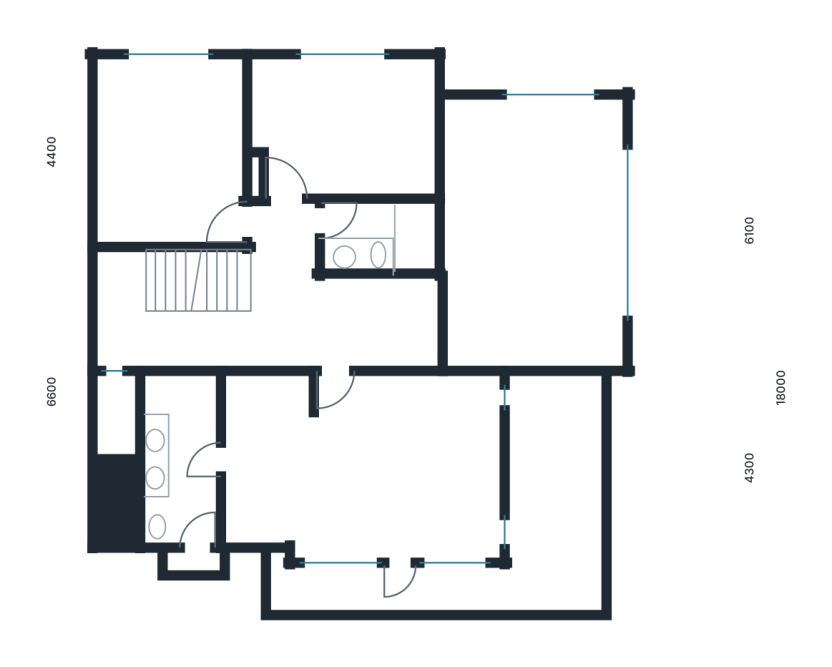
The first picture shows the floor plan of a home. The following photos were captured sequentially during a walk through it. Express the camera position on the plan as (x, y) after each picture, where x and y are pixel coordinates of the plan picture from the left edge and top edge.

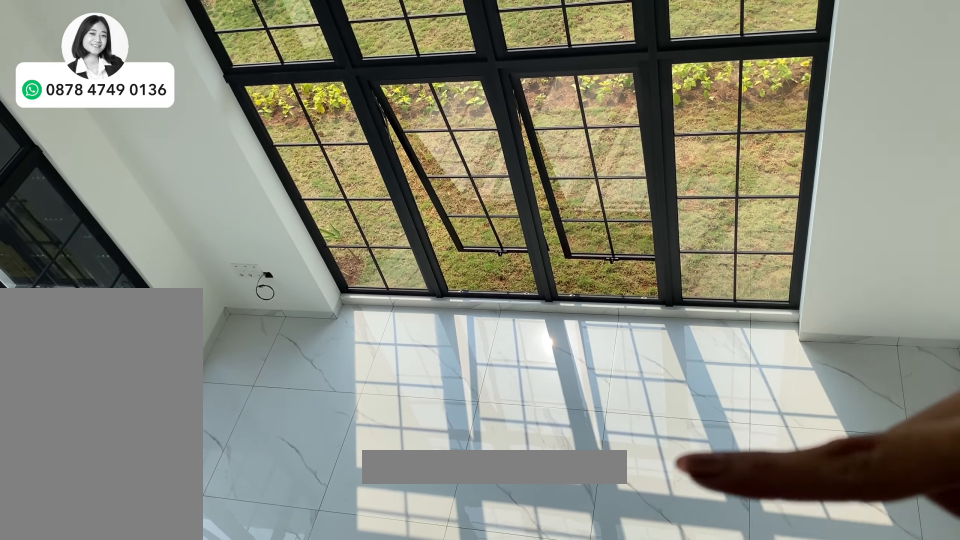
(399, 321)
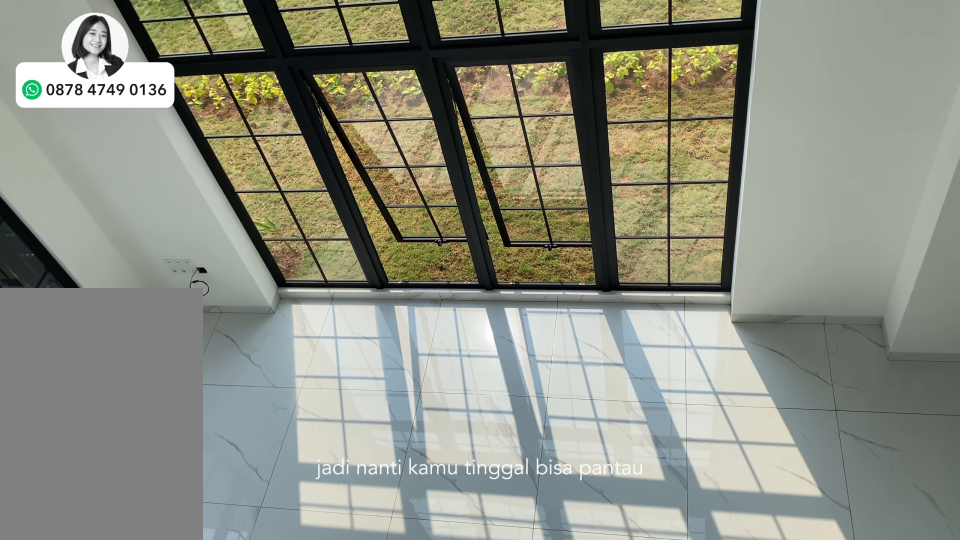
(399, 321)
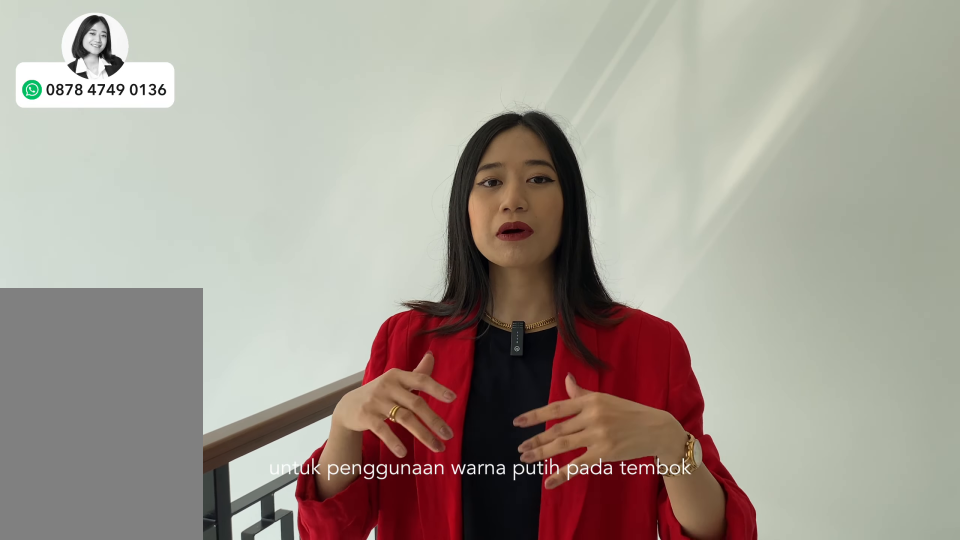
(399, 321)
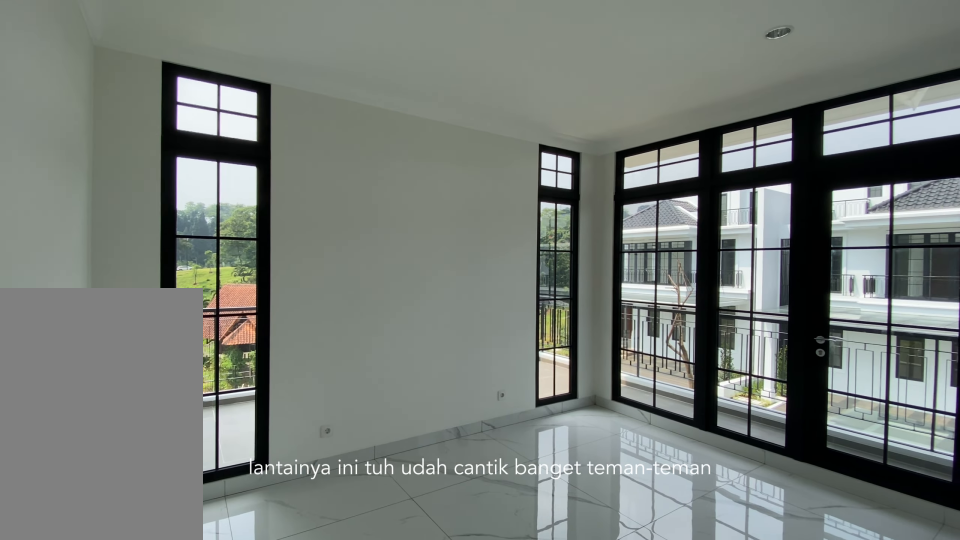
(421, 438)
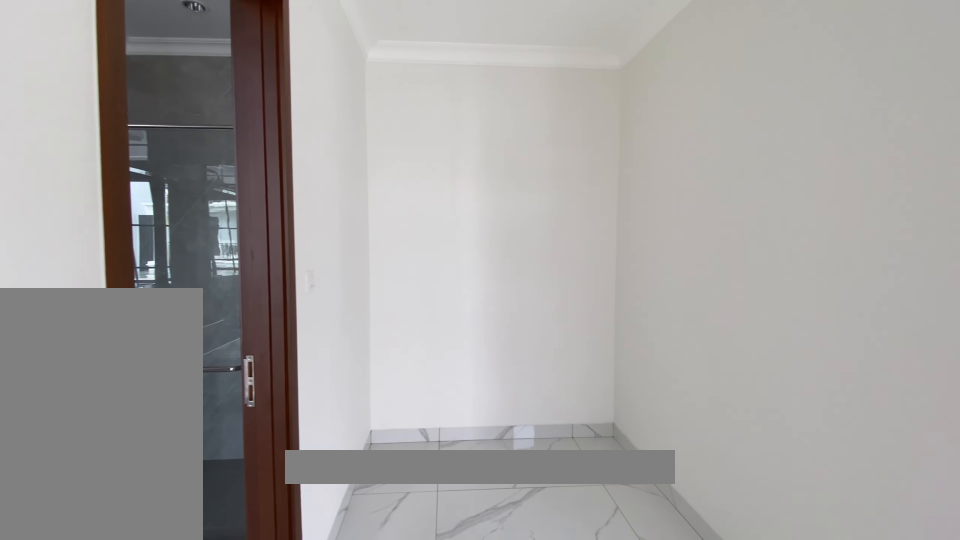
(263, 414)
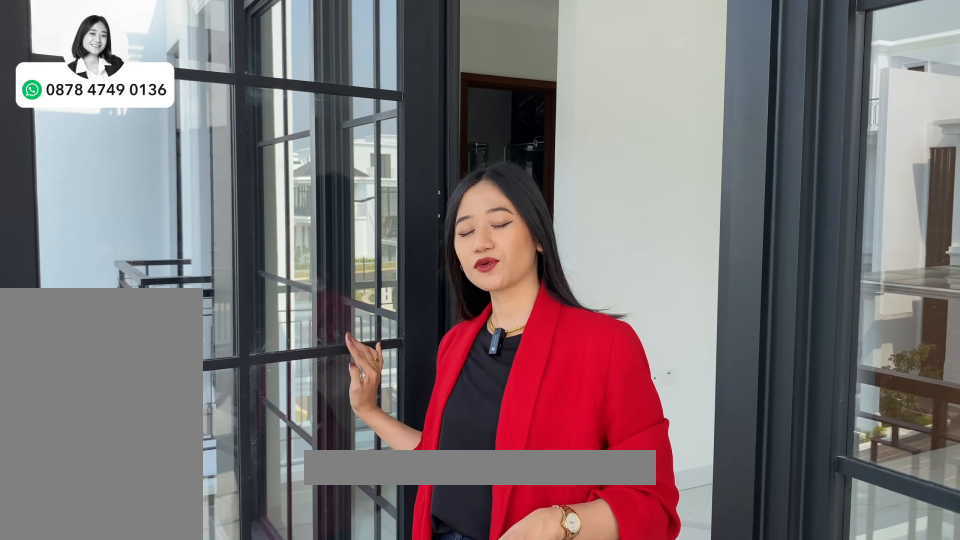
(436, 593)
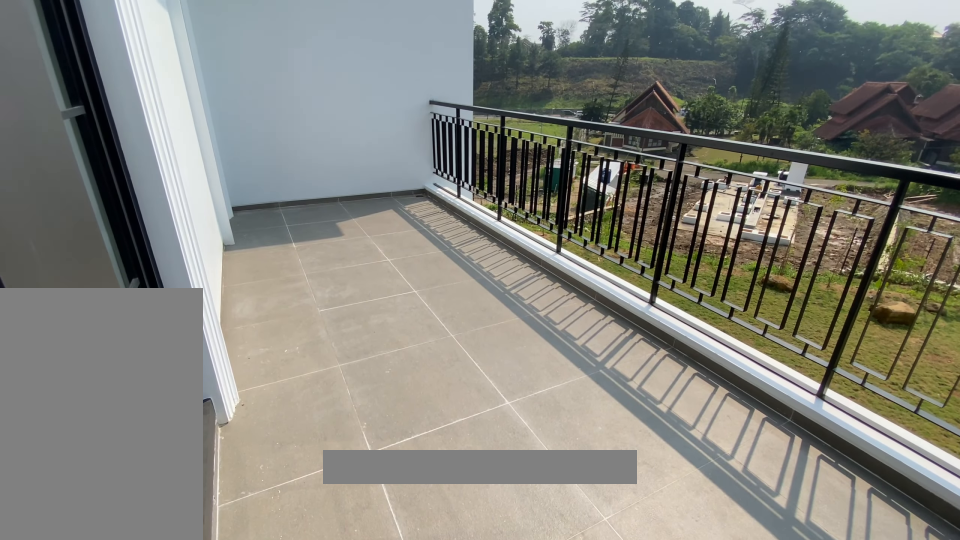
(566, 479)
